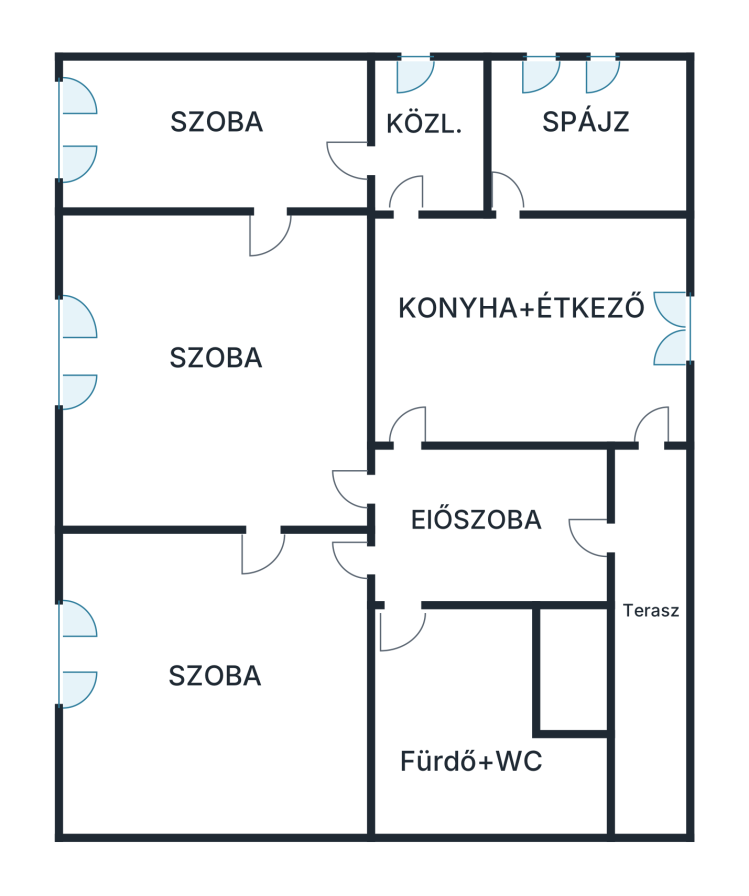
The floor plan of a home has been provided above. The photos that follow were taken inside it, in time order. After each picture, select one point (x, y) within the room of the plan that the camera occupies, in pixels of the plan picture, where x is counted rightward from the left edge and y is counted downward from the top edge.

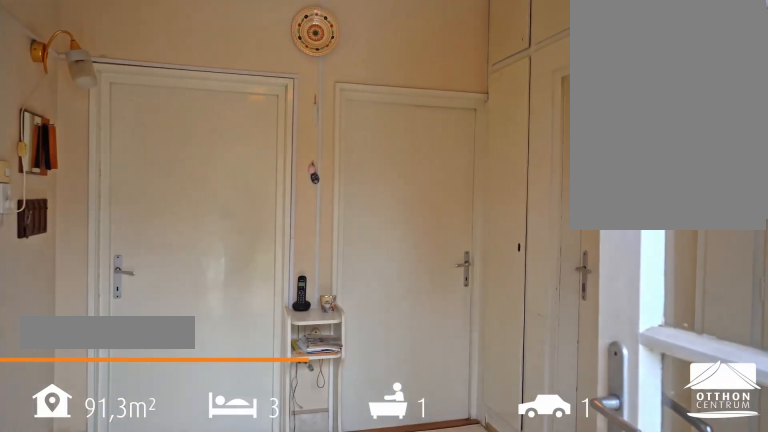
(488, 518)
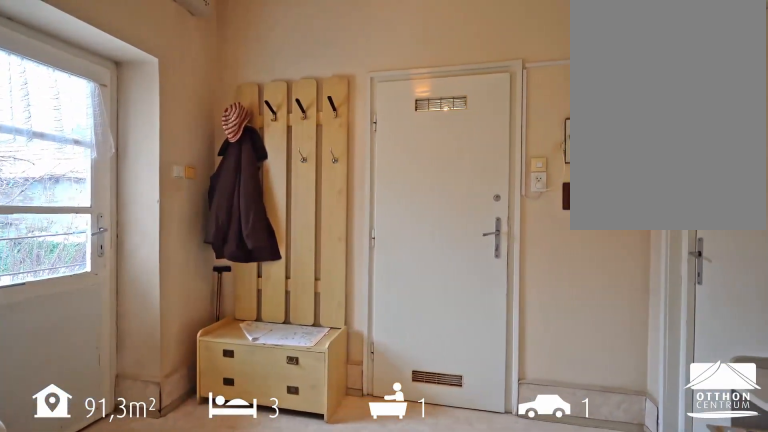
(488, 518)
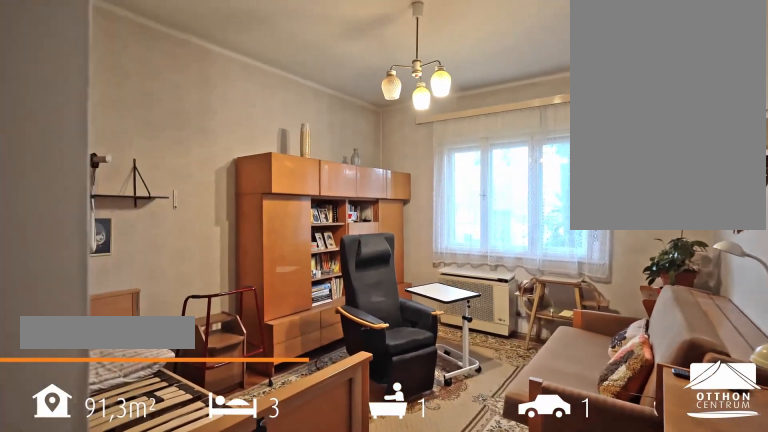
(216, 687)
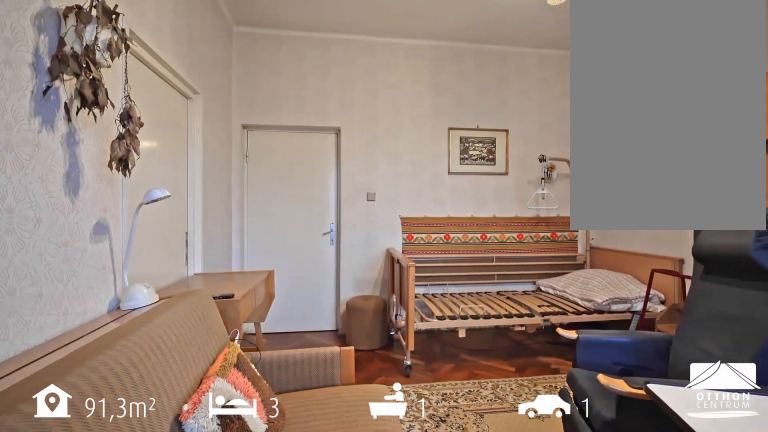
(216, 687)
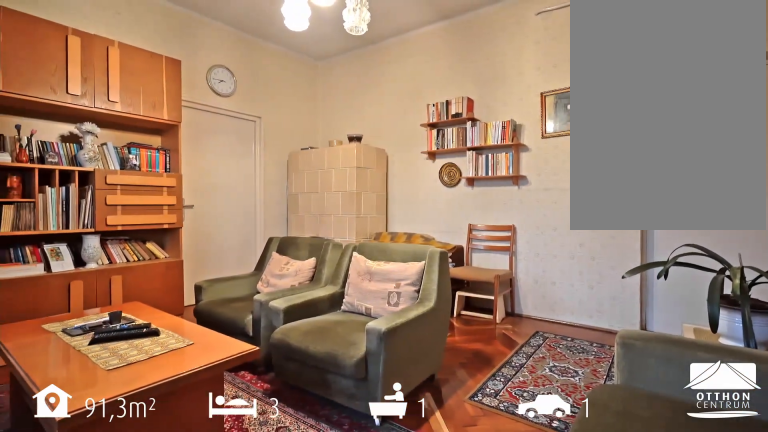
(222, 375)
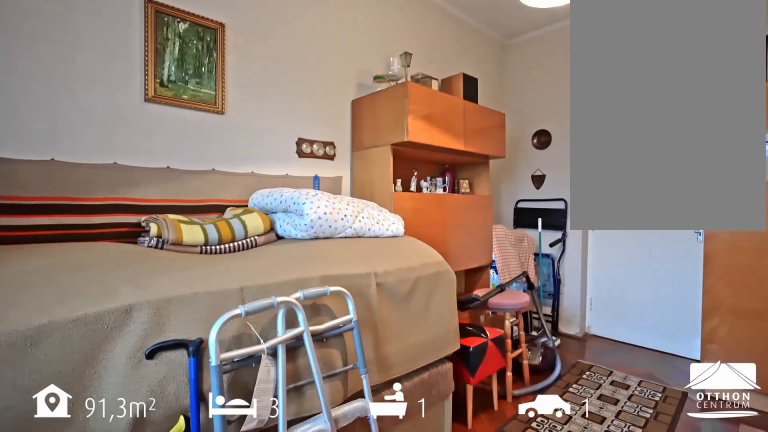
(216, 136)
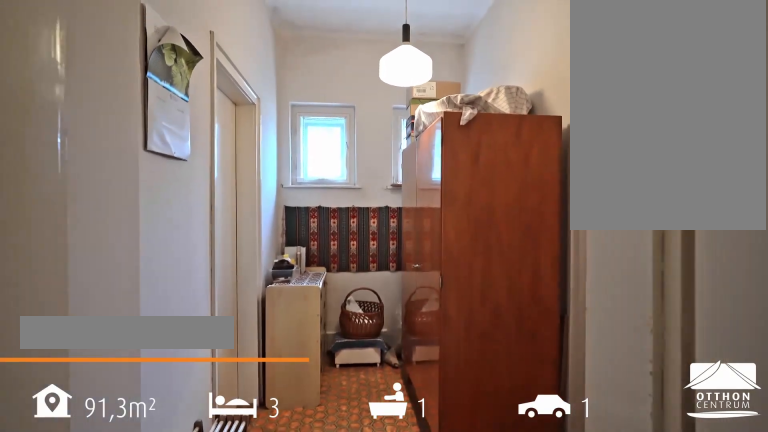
(434, 136)
